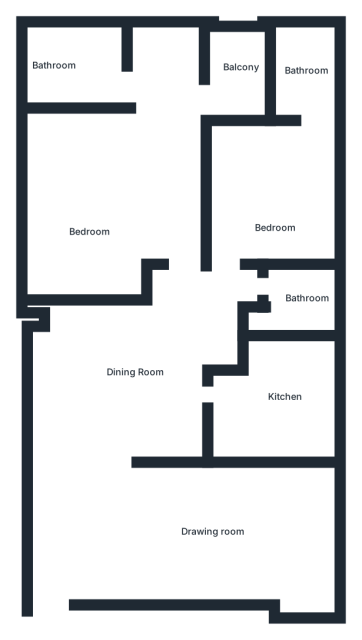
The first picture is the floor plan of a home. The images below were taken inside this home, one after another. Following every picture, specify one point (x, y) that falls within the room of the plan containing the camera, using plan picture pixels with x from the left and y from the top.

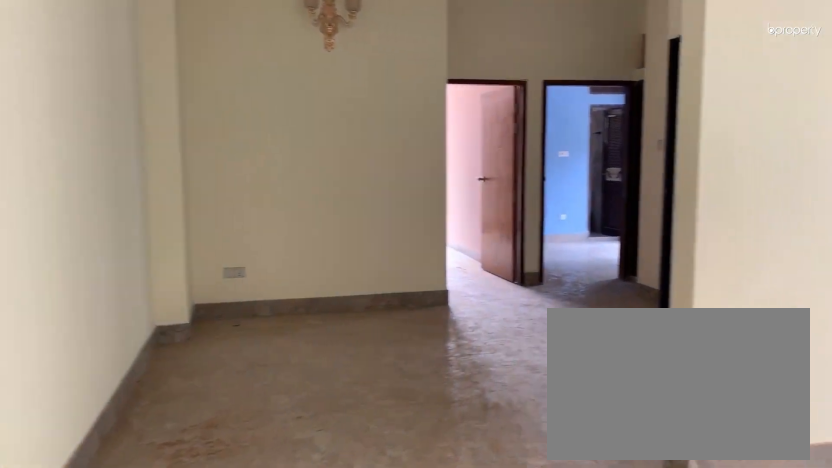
(190, 530)
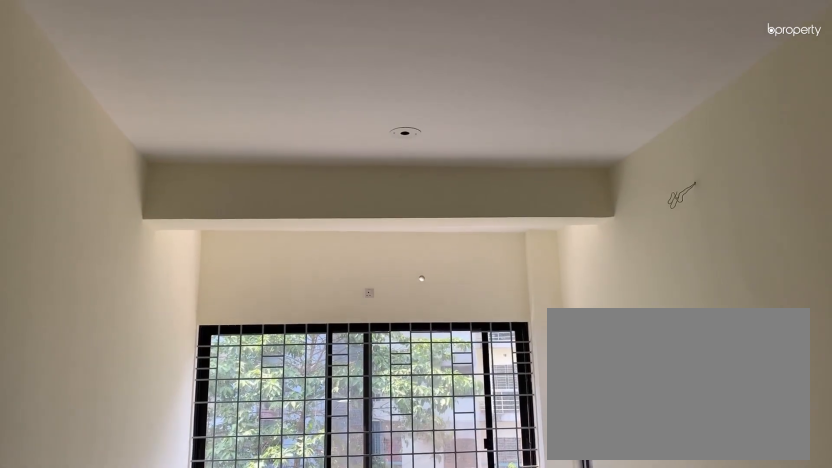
(190, 530)
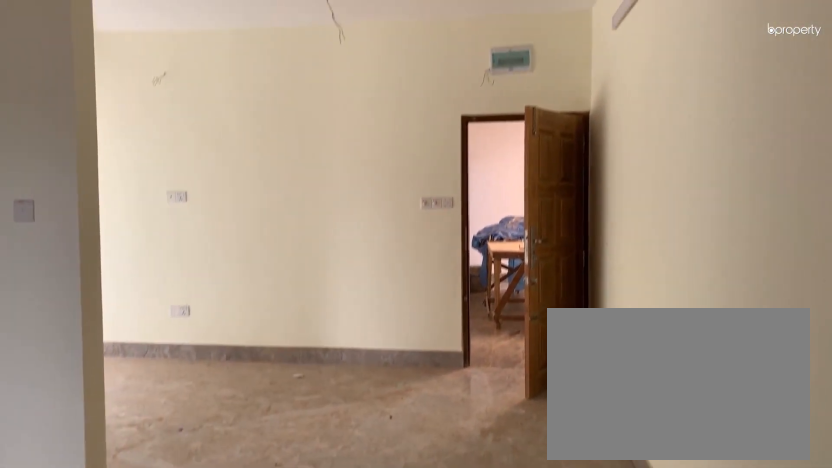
(142, 386)
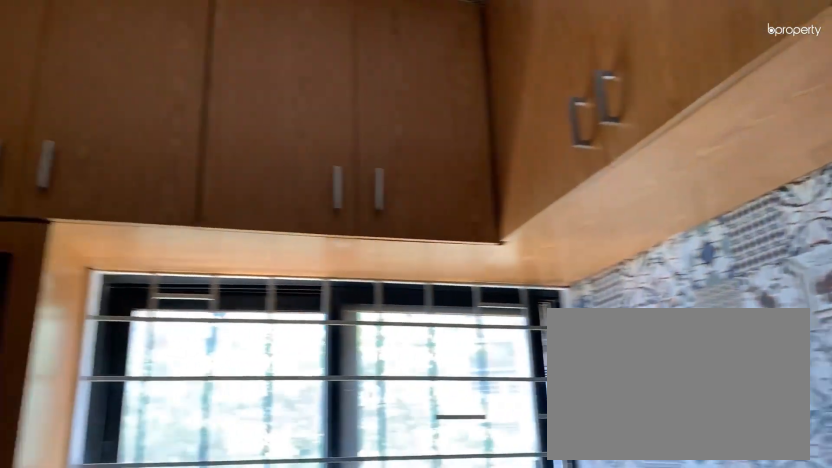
(284, 402)
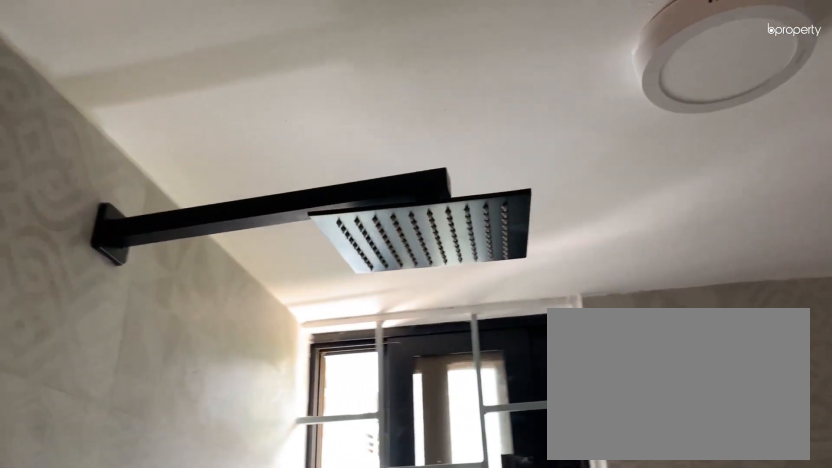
(295, 320)
